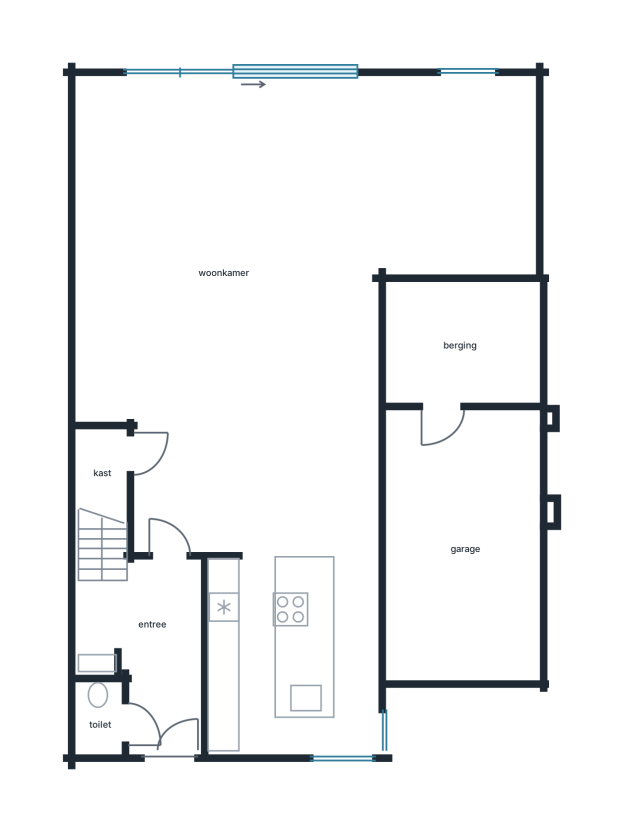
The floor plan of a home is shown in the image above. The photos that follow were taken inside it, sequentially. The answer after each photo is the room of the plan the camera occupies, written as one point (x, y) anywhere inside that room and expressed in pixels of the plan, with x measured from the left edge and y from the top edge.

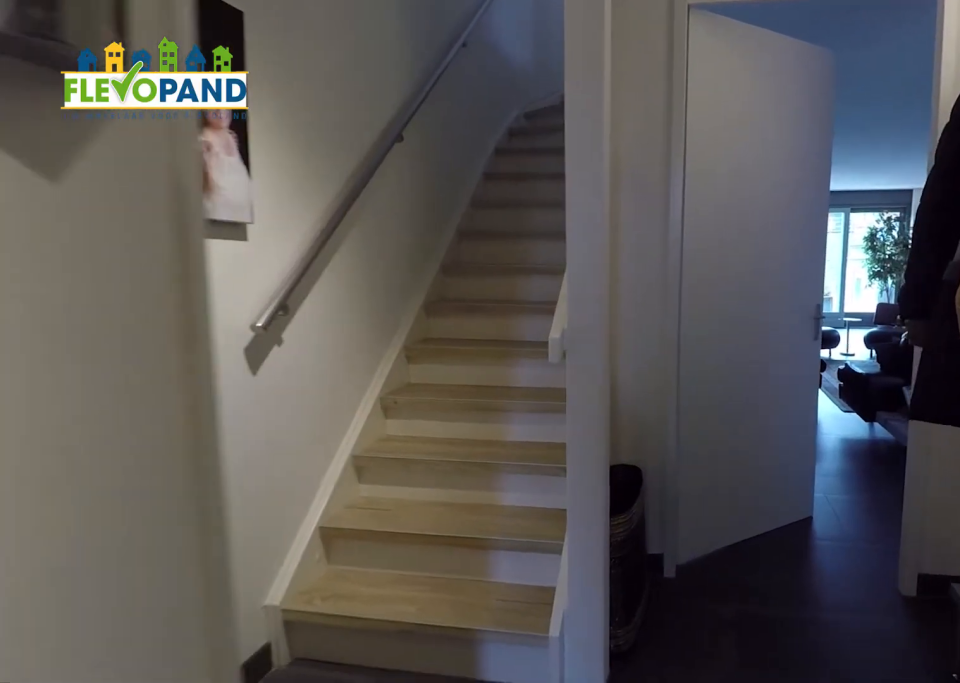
(153, 646)
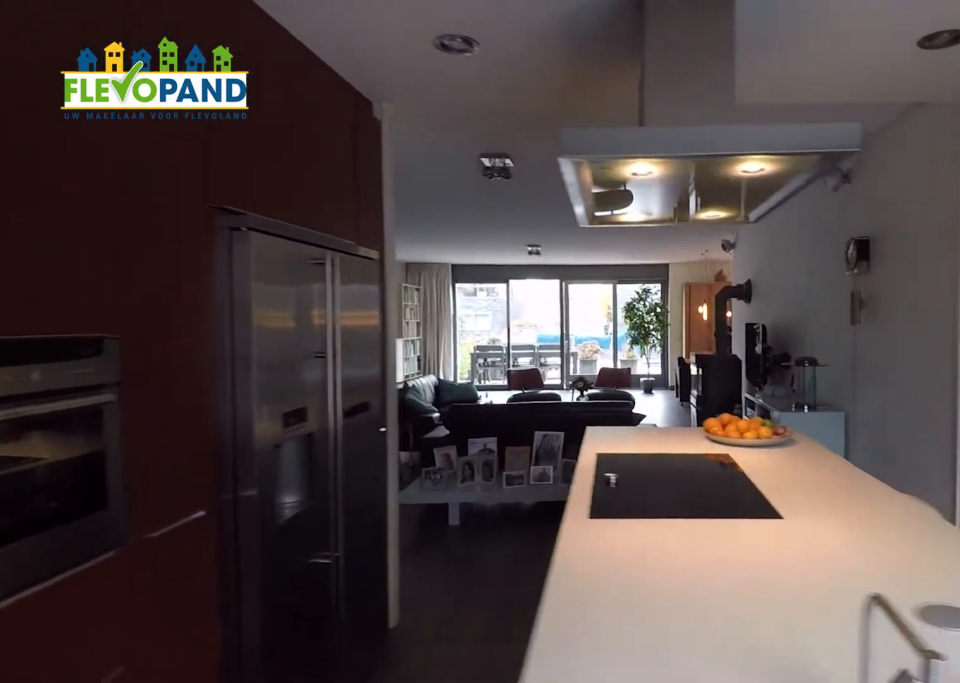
(292, 653)
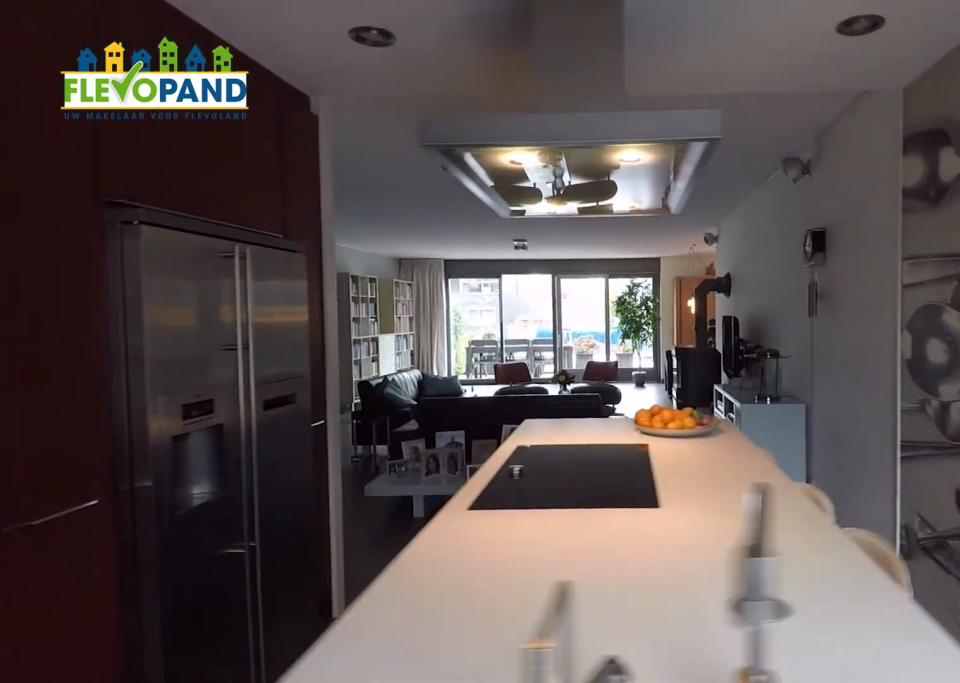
(292, 653)
